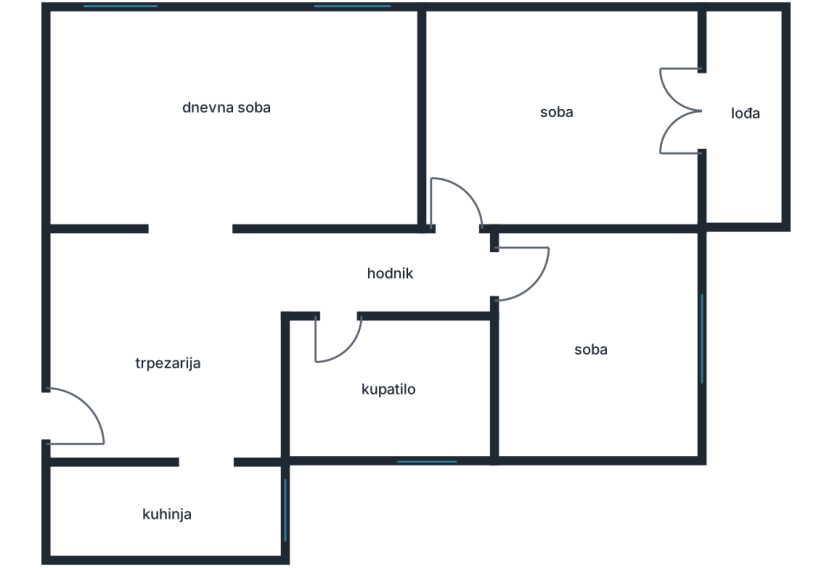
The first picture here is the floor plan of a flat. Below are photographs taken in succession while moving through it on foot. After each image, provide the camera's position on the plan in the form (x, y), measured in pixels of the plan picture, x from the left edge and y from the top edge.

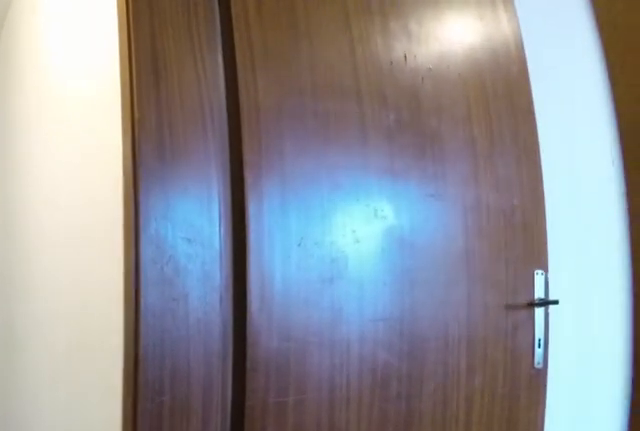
(495, 283)
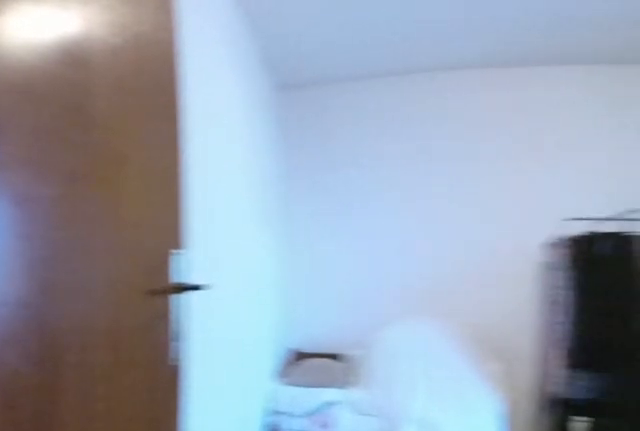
(473, 274)
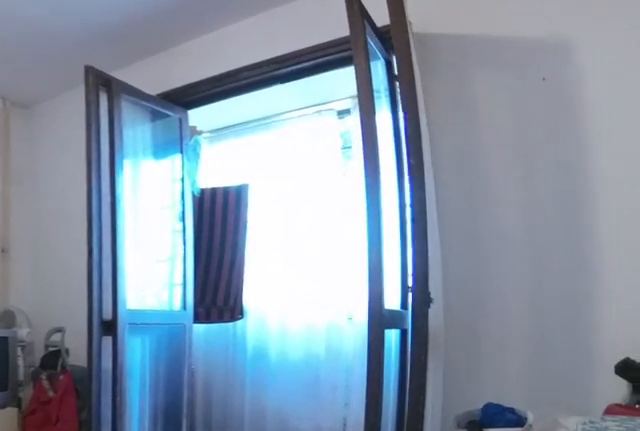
(486, 213)
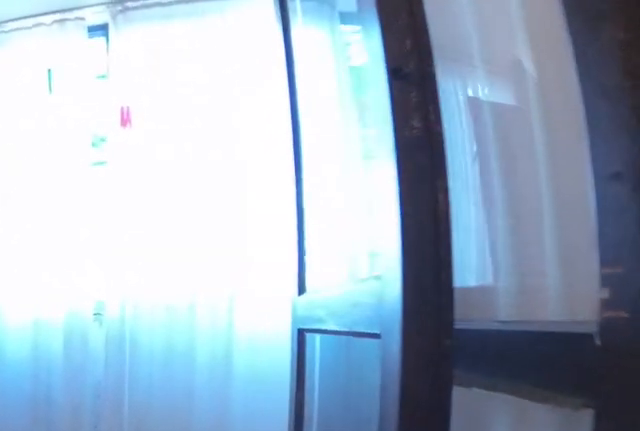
(590, 156)
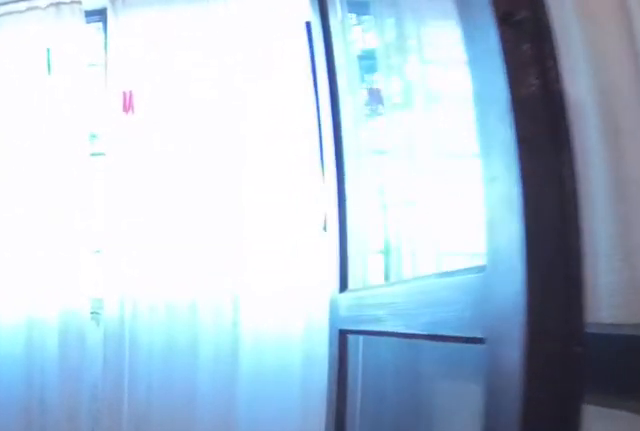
(600, 151)
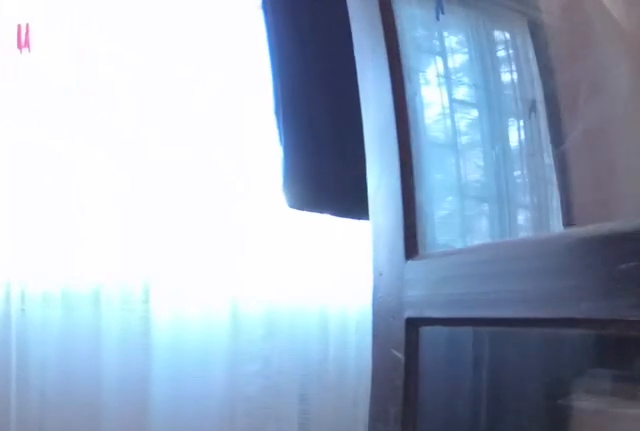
(631, 135)
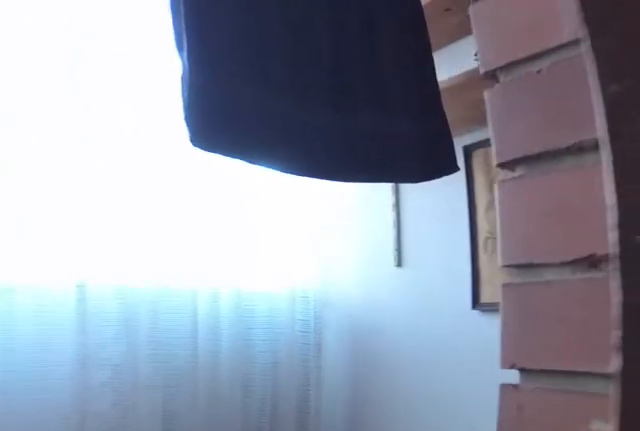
(678, 116)
